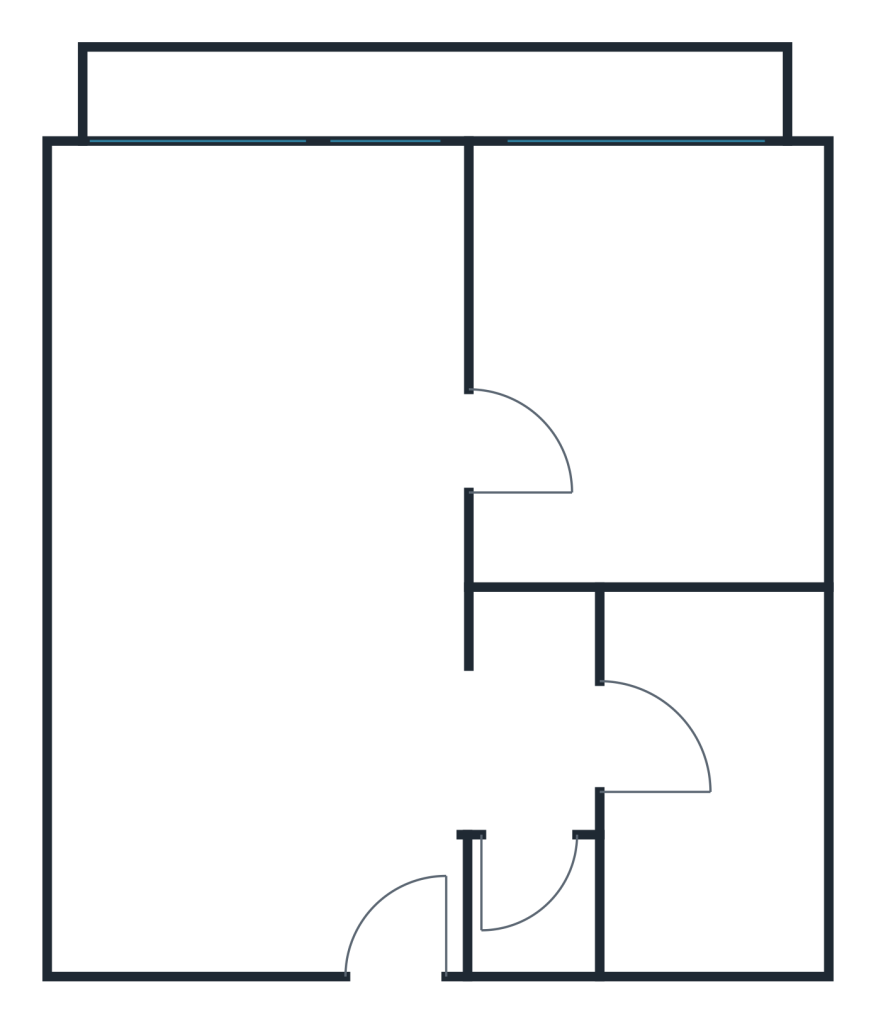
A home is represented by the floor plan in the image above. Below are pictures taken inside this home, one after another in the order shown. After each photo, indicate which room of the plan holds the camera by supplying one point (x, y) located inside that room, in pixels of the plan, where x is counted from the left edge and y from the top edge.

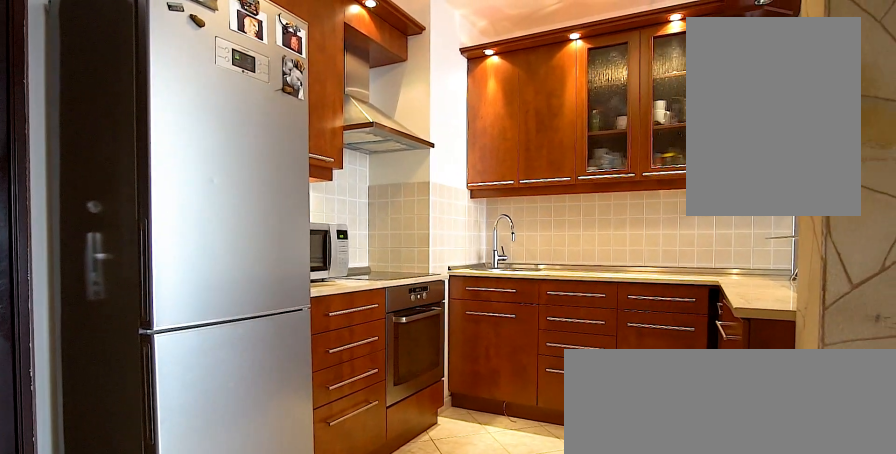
(402, 860)
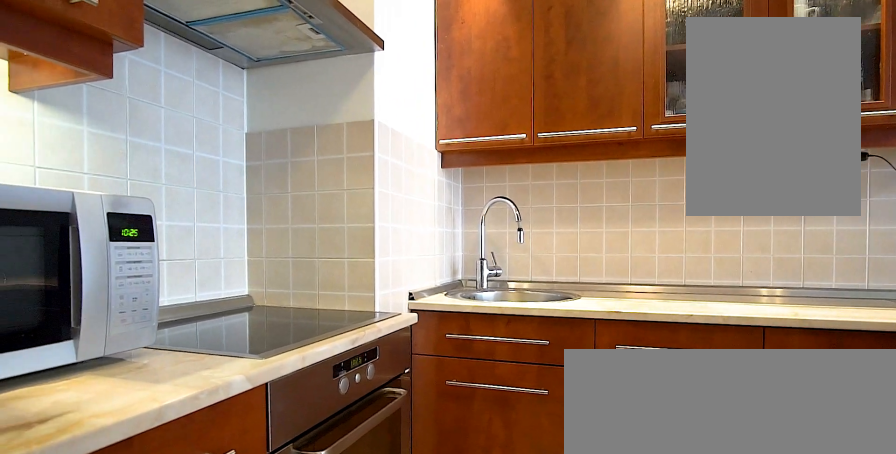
(246, 784)
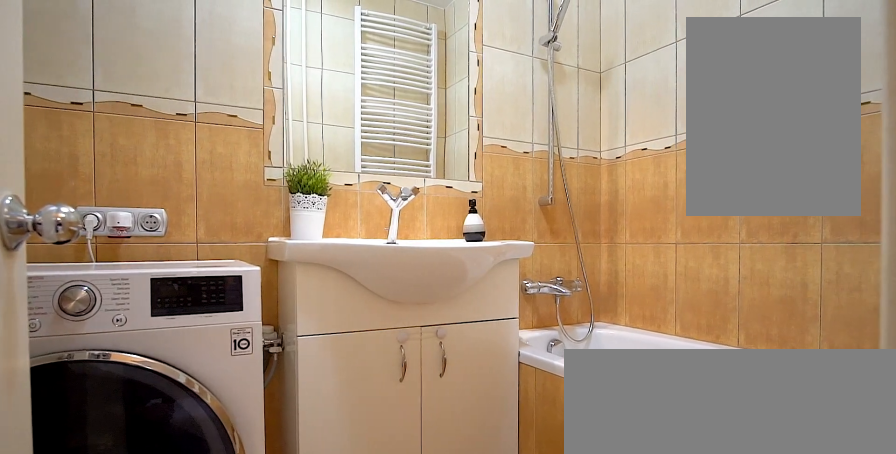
(692, 764)
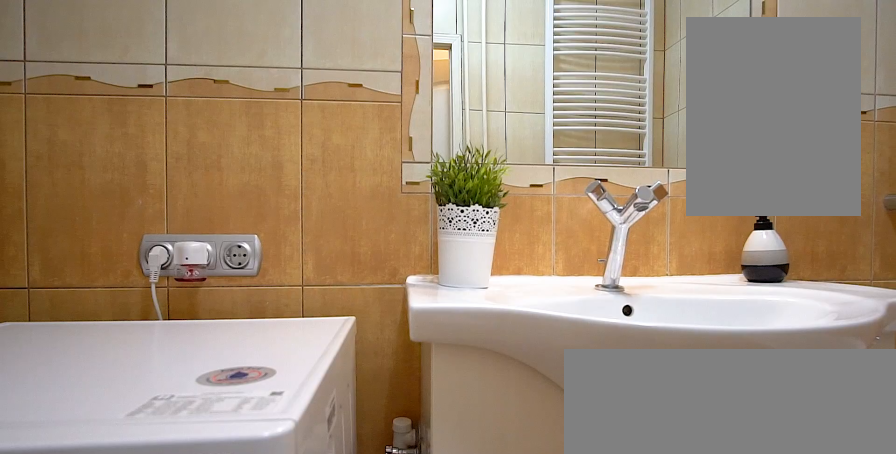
(692, 764)
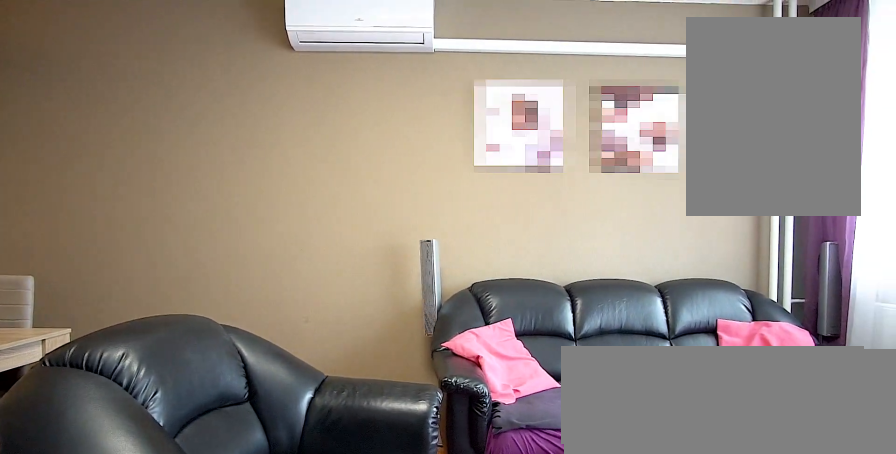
(274, 413)
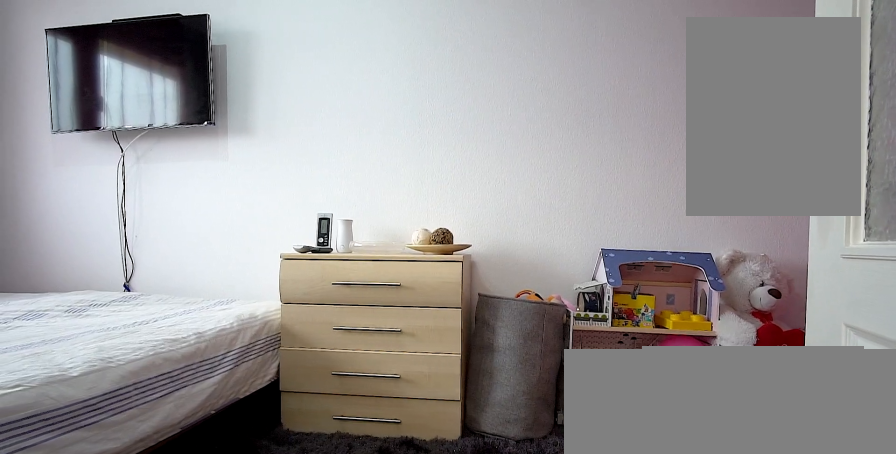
(637, 396)
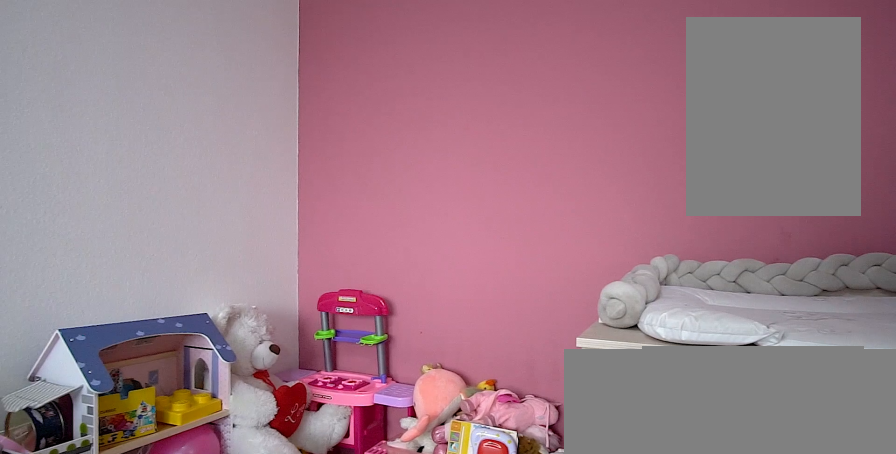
(637, 396)
